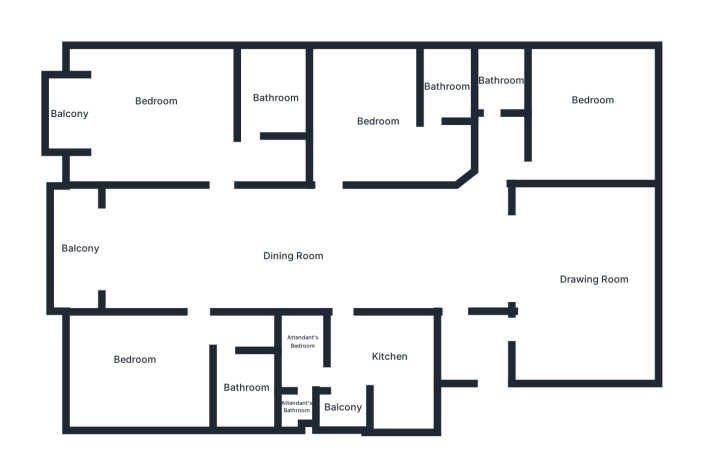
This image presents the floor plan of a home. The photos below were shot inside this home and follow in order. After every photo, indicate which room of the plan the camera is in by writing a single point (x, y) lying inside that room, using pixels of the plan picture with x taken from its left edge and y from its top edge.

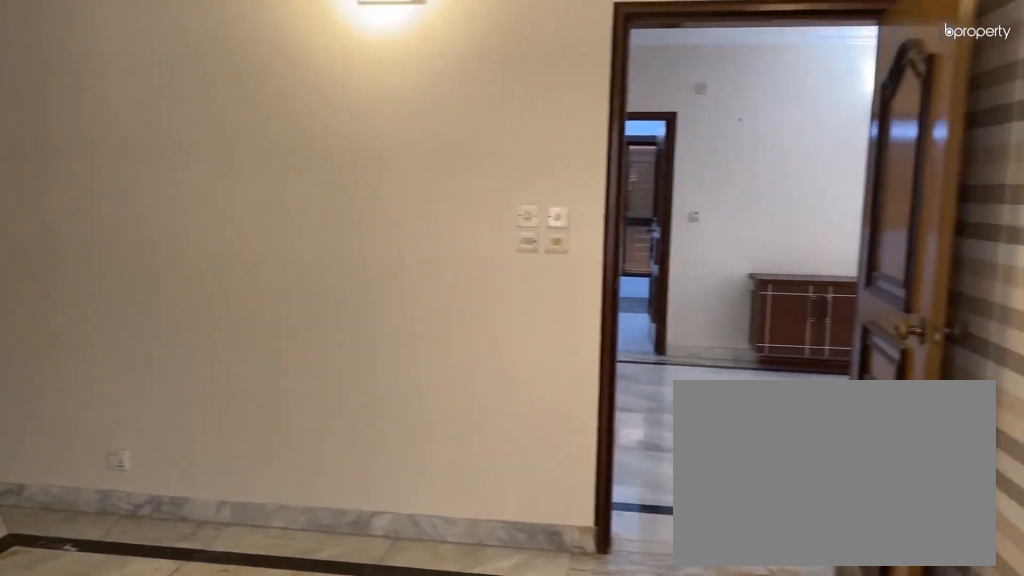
(390, 126)
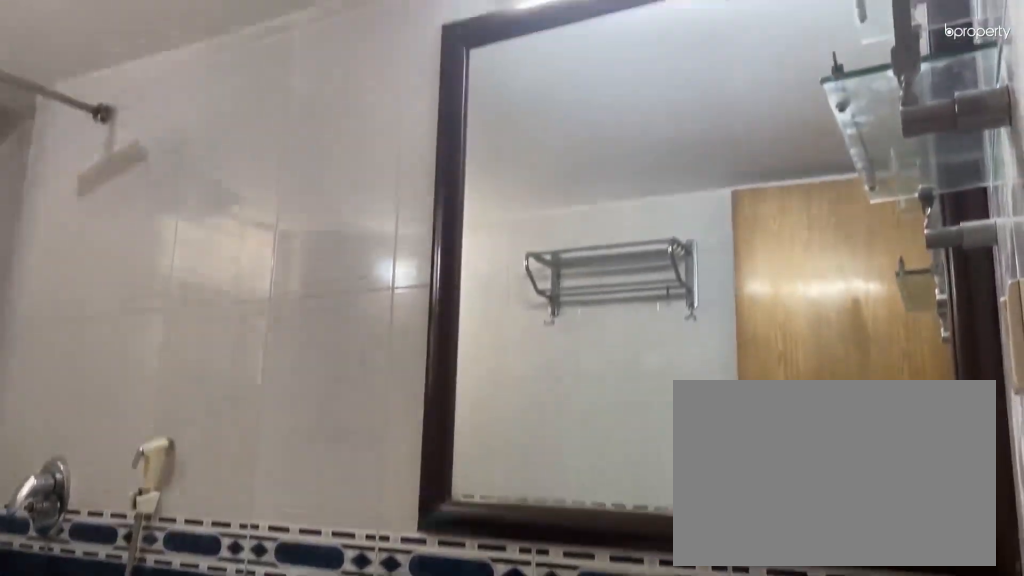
(448, 84)
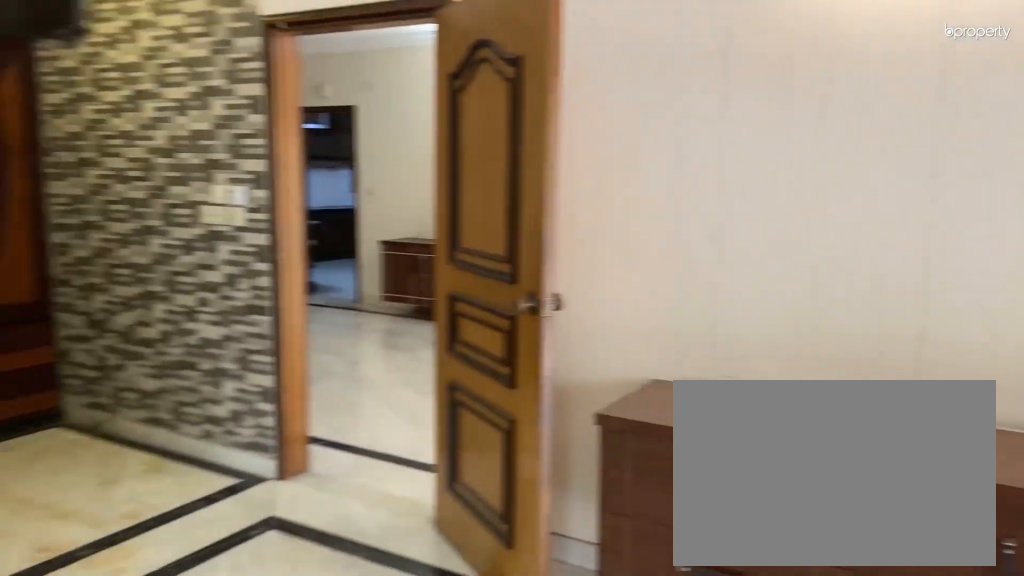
(162, 111)
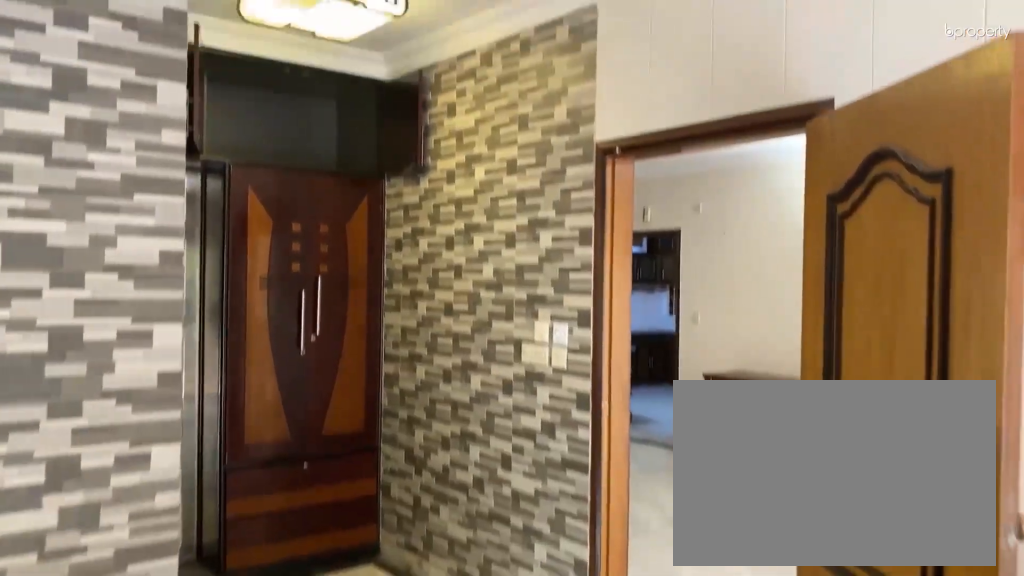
(162, 111)
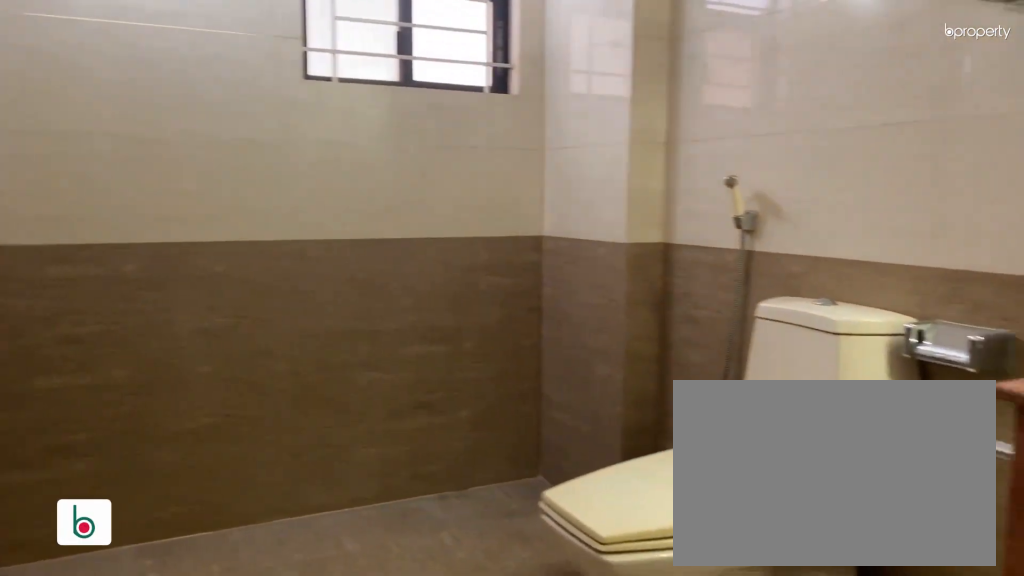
(271, 92)
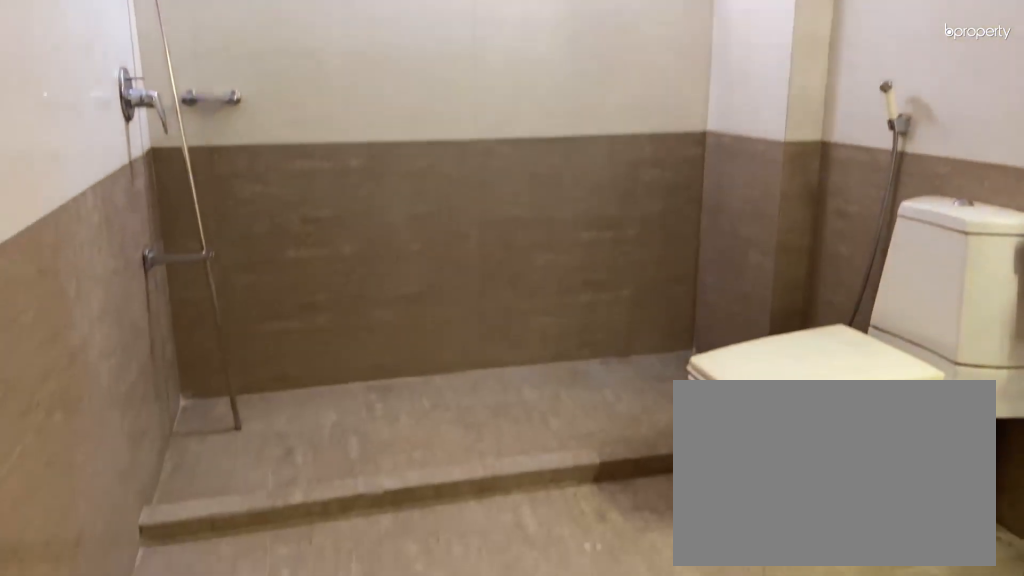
(268, 98)
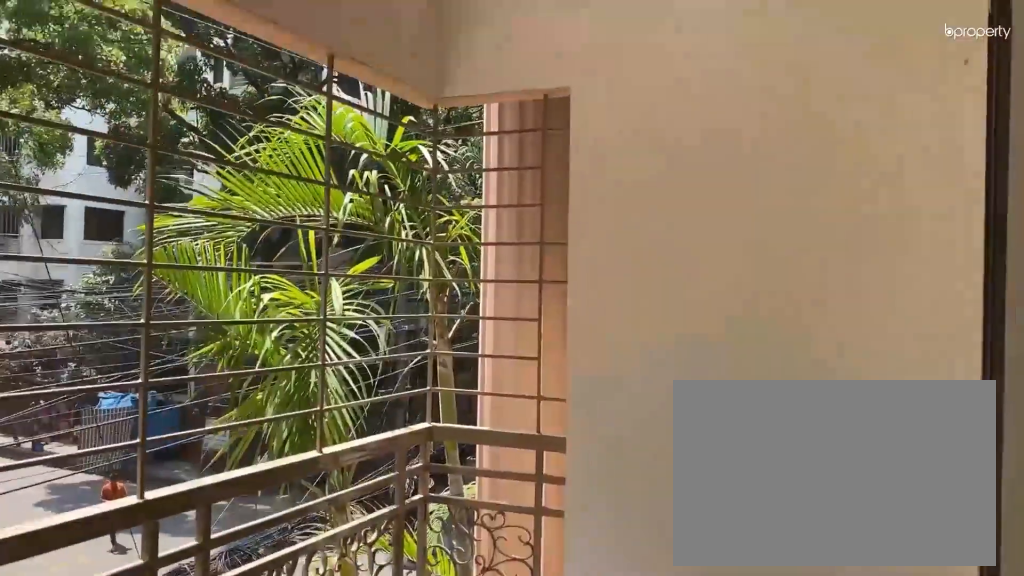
(64, 246)
